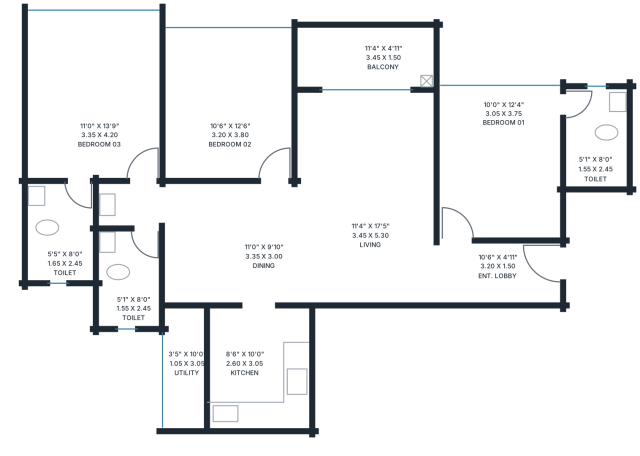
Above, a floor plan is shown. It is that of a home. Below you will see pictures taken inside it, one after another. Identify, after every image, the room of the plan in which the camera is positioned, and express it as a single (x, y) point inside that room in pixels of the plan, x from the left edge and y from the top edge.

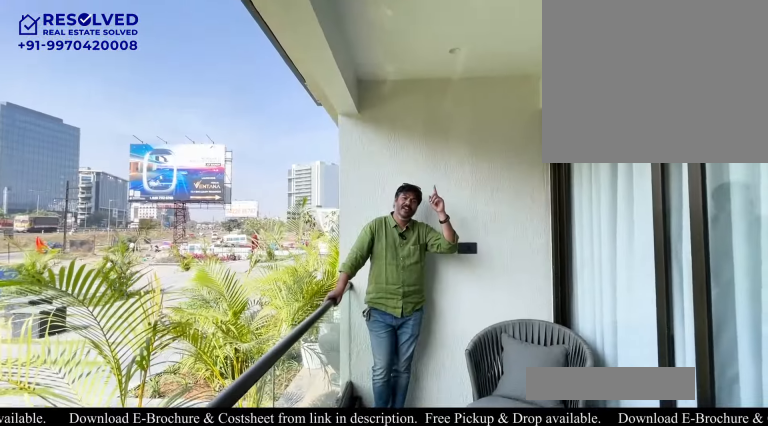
(364, 56)
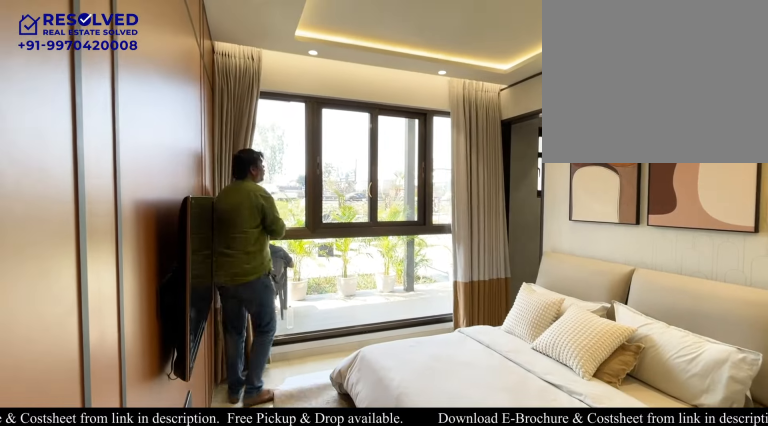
(500, 162)
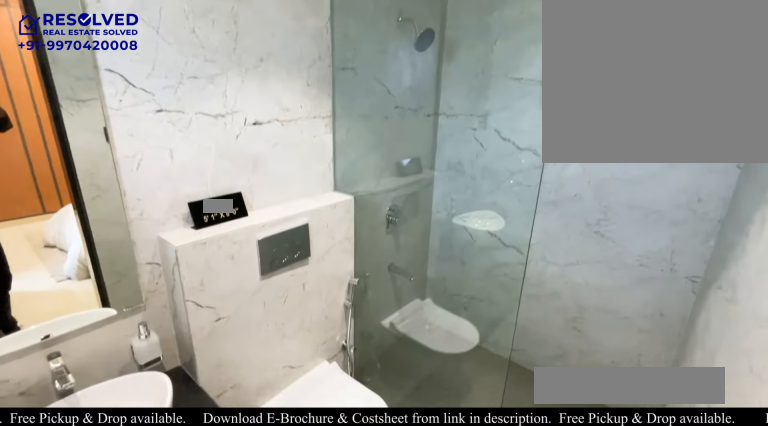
(595, 139)
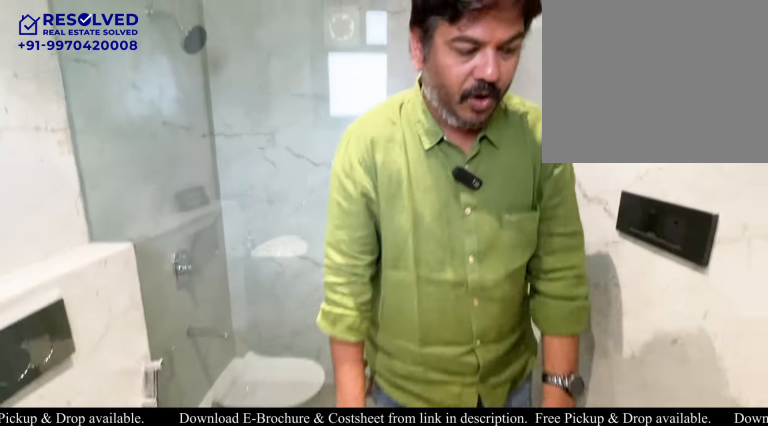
(595, 139)
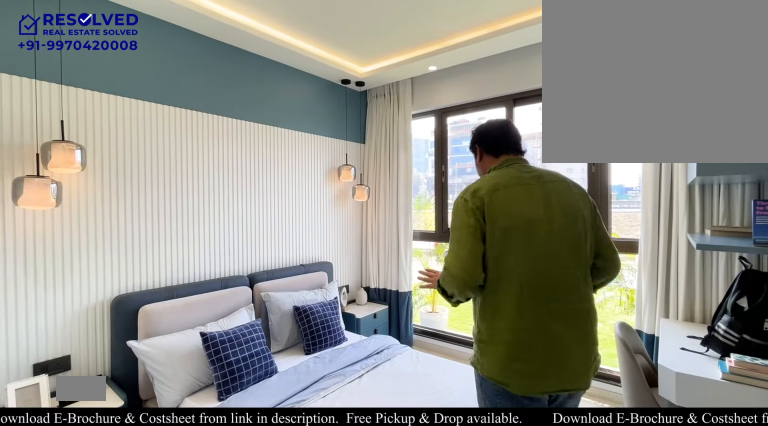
(228, 103)
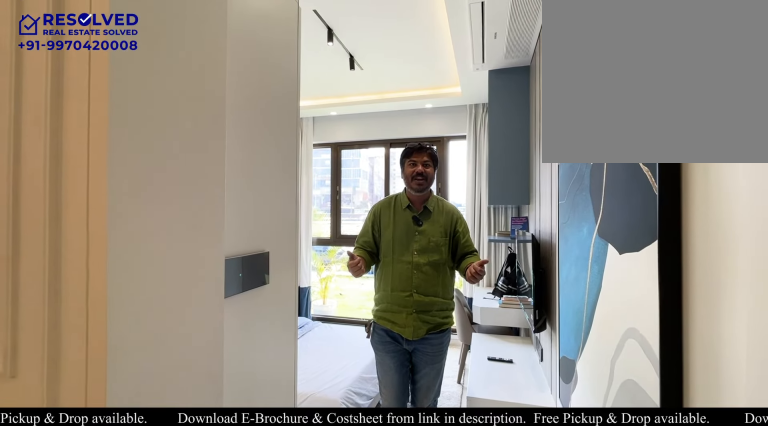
(228, 103)
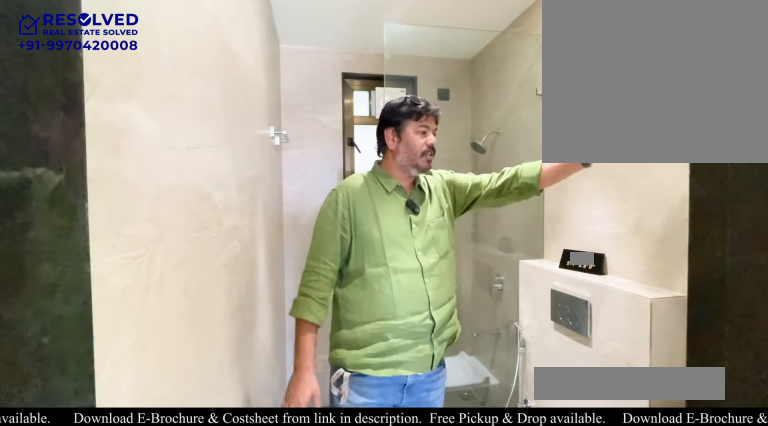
(128, 277)
